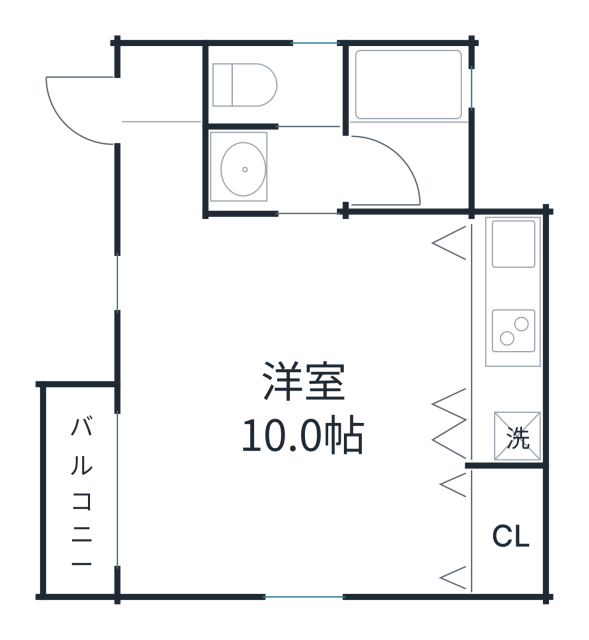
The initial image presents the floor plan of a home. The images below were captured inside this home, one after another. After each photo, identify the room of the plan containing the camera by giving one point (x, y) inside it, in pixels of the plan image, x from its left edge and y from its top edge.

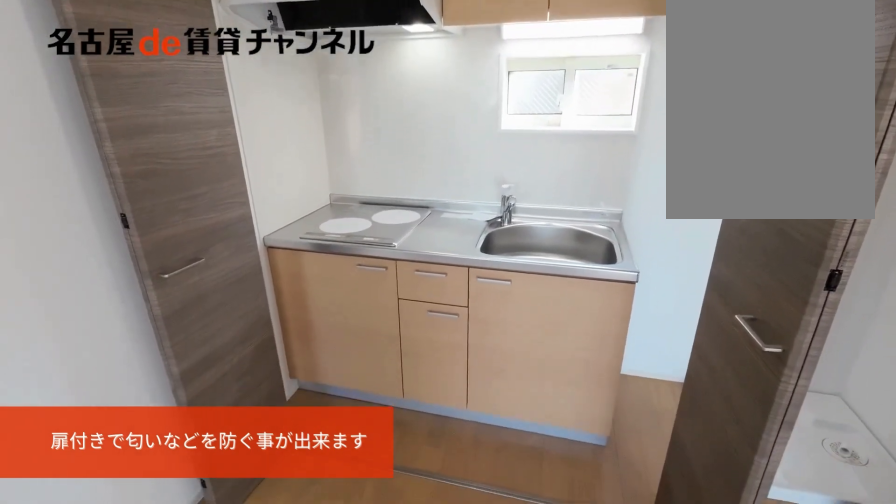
(505, 339)
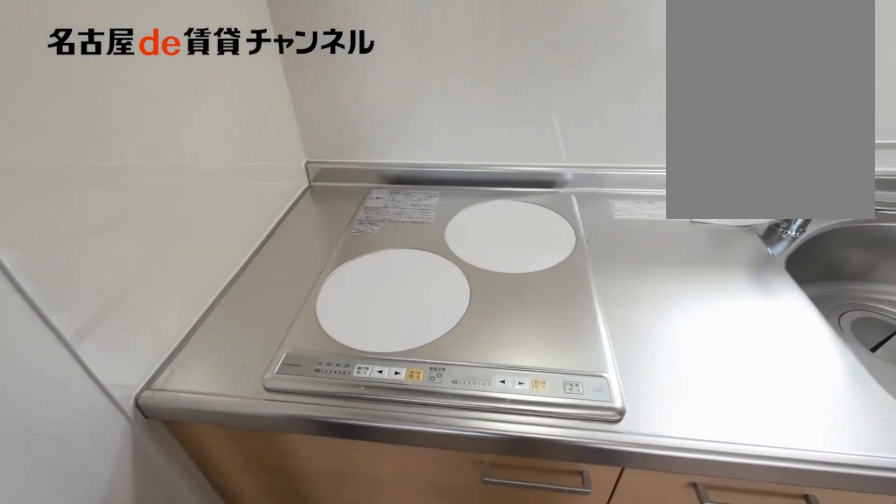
(505, 339)
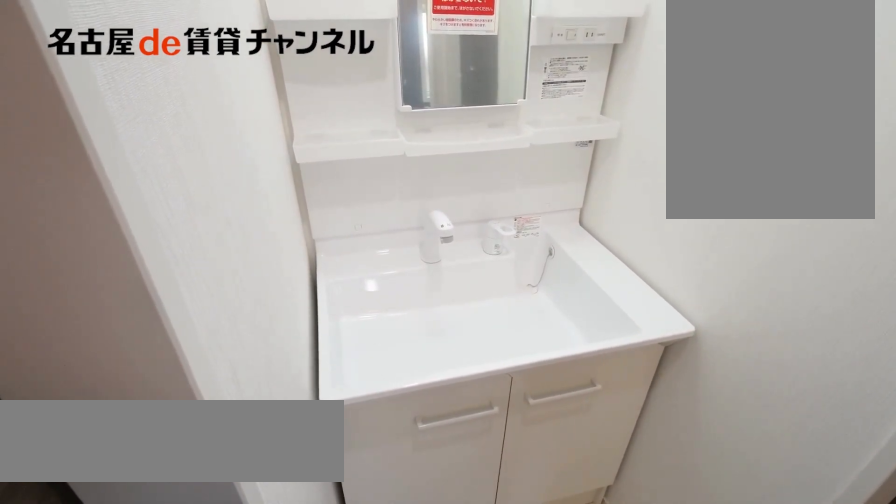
(274, 172)
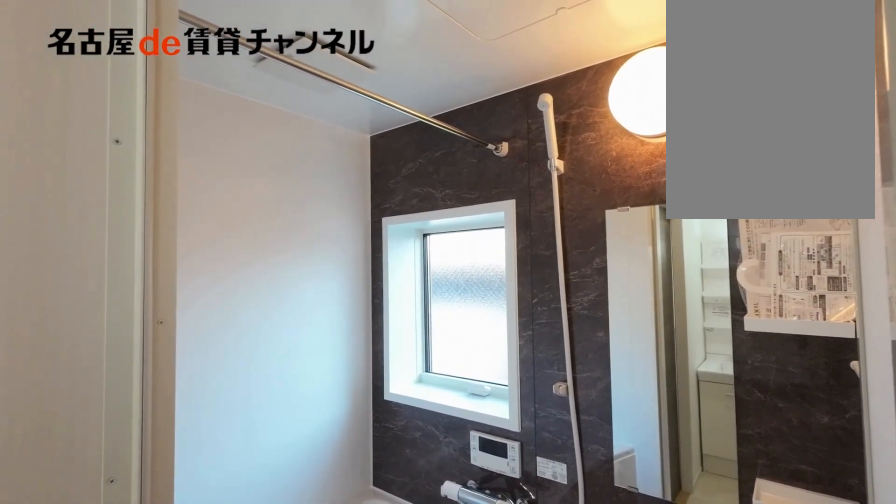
(408, 126)
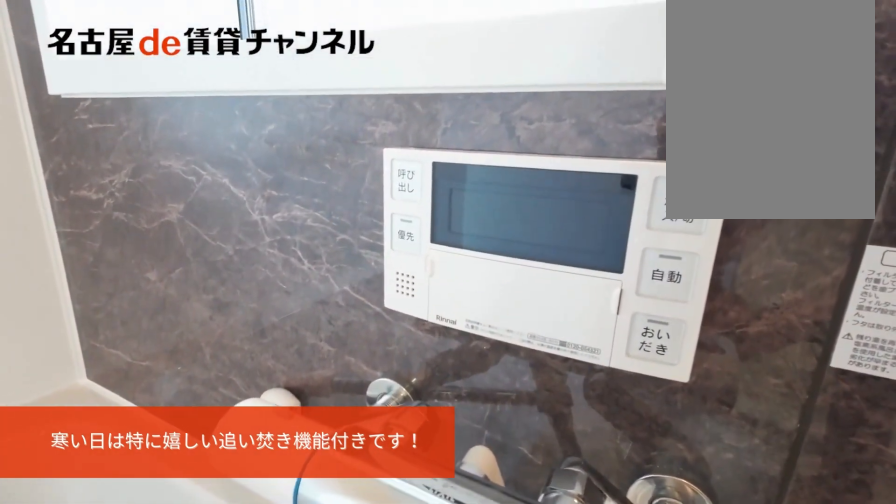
(408, 126)
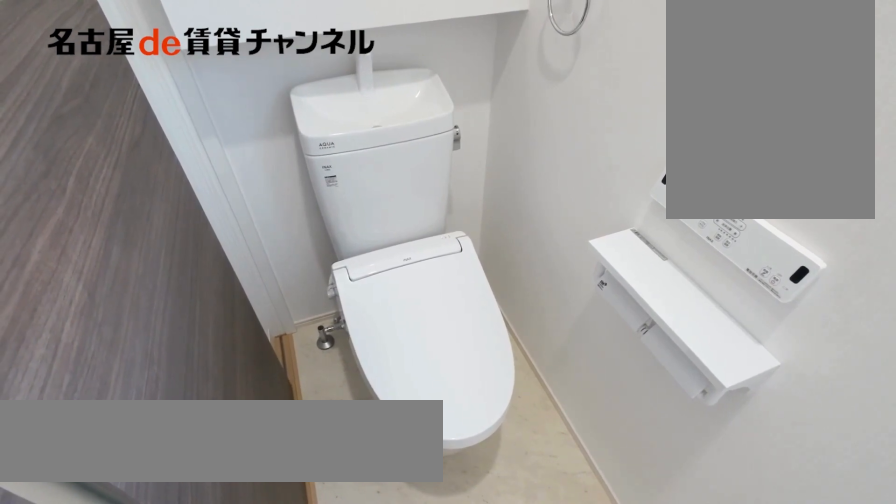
(274, 85)
